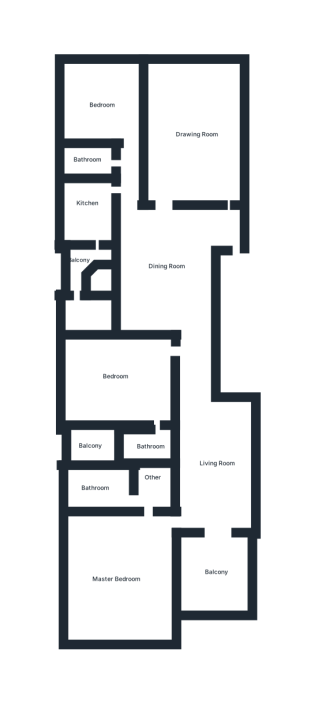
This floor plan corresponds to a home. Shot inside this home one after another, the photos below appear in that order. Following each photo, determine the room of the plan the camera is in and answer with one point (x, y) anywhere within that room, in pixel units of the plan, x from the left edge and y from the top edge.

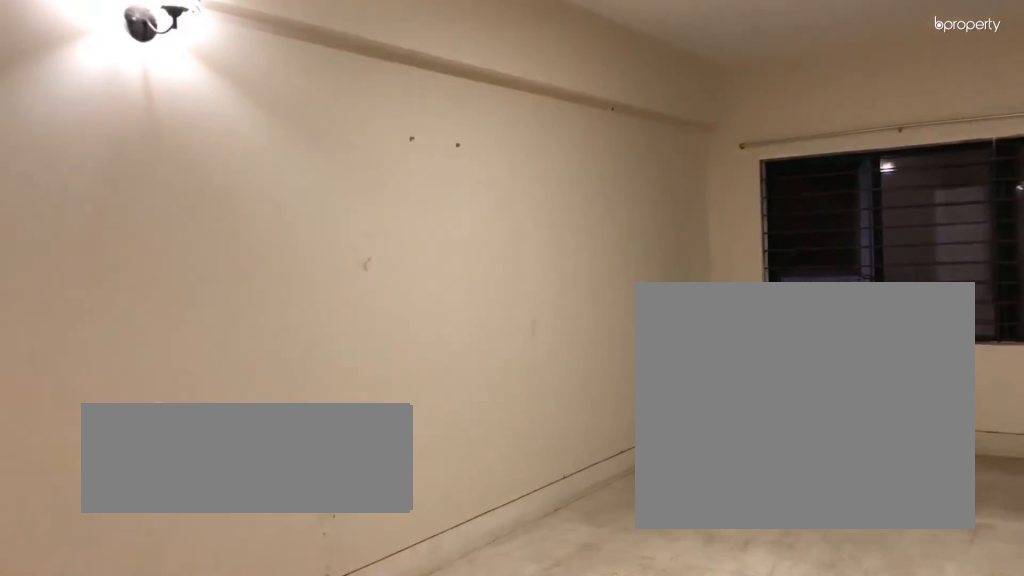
(185, 136)
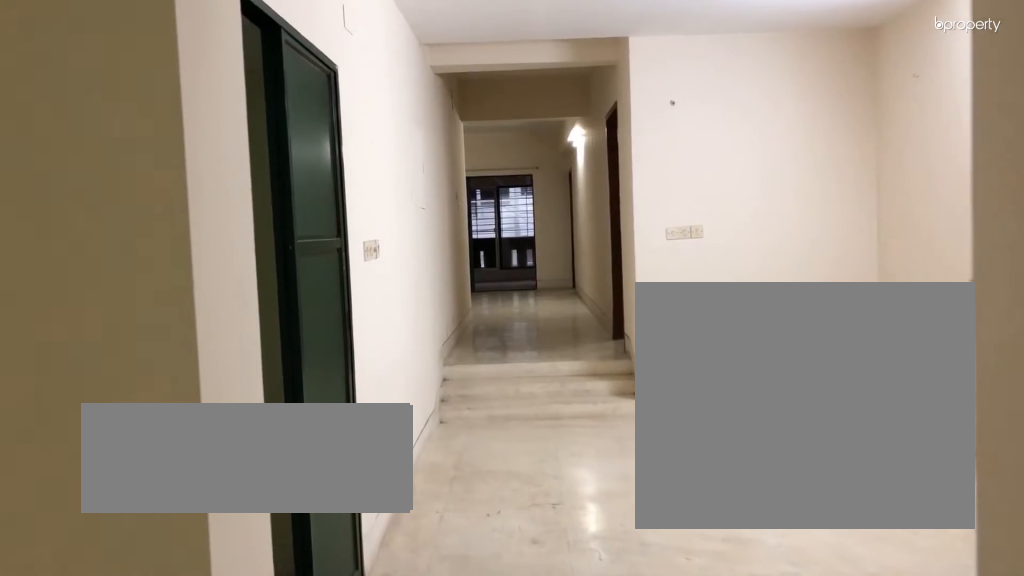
(166, 260)
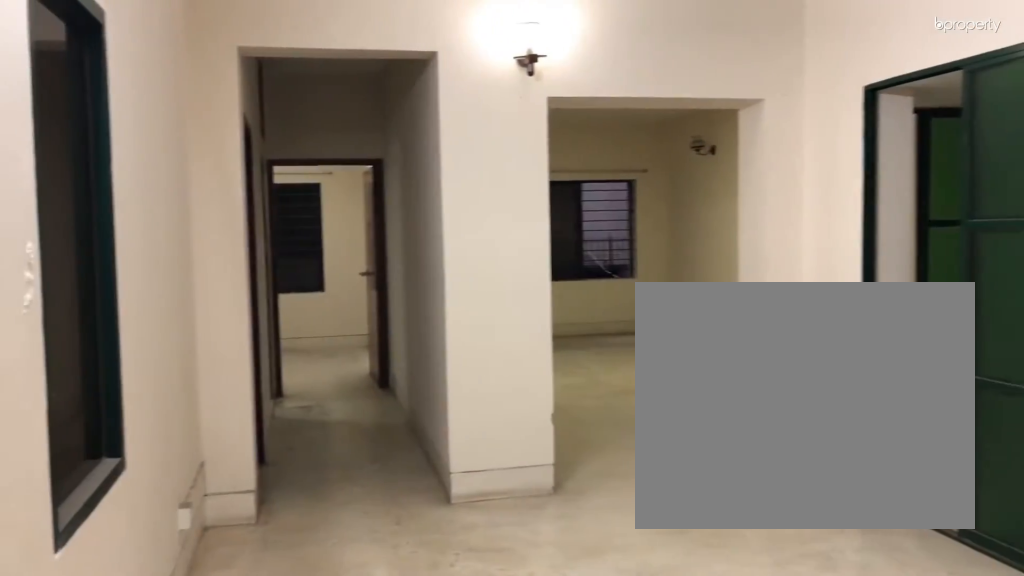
(166, 260)
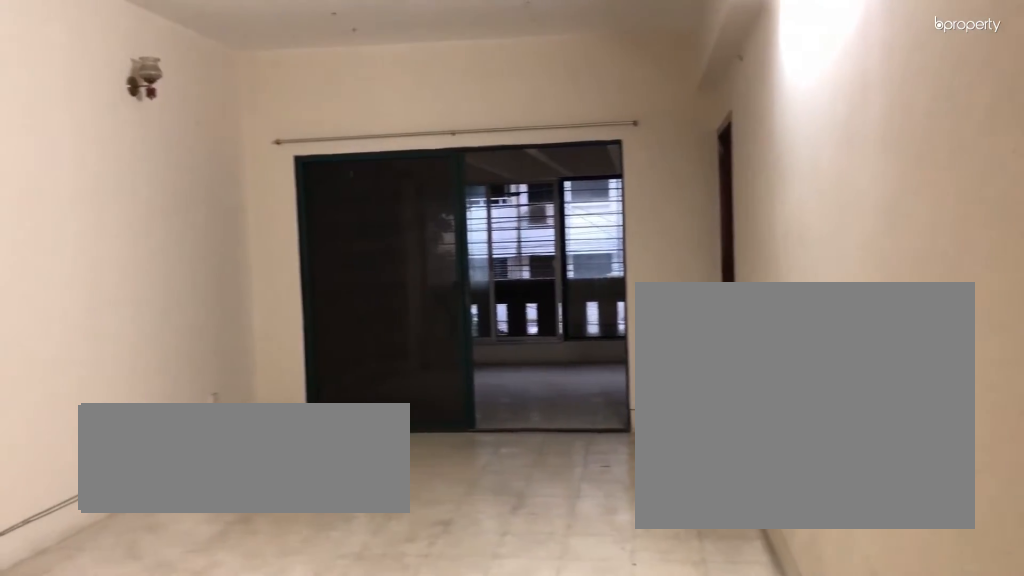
(219, 465)
